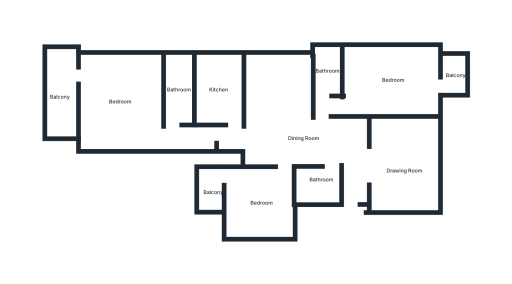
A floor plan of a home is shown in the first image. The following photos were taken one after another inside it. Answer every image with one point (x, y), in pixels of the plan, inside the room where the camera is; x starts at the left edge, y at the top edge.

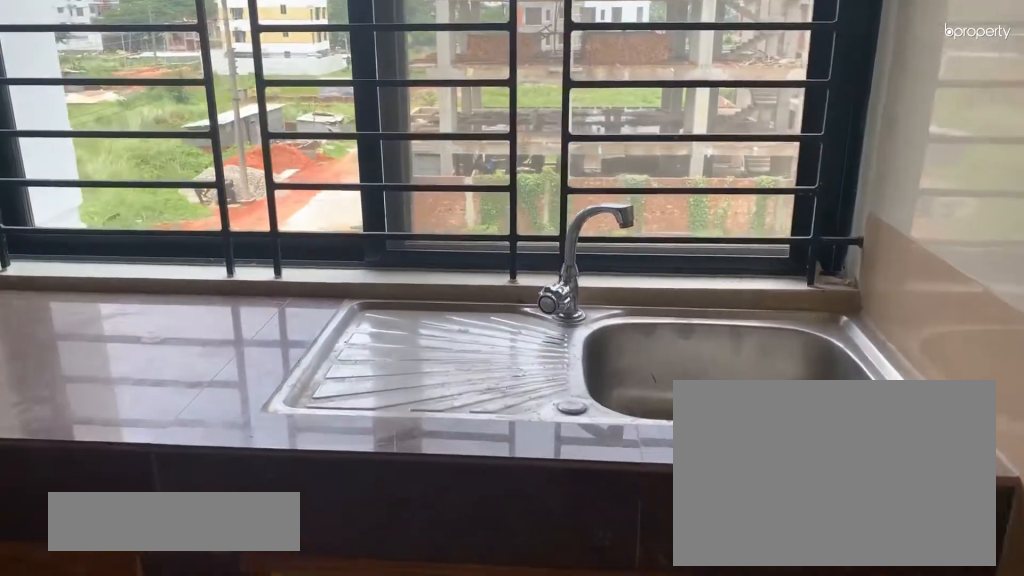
(219, 90)
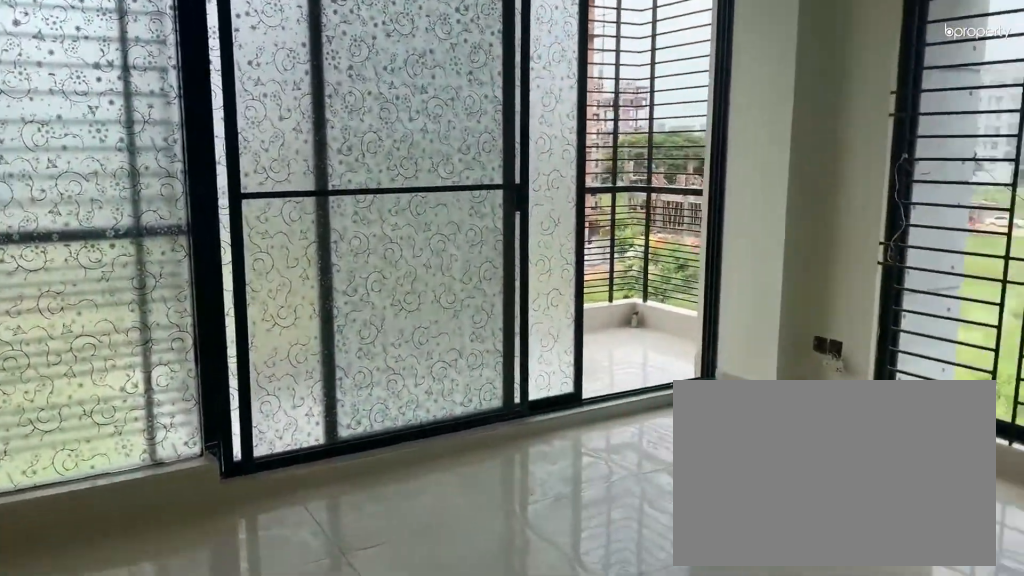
(119, 102)
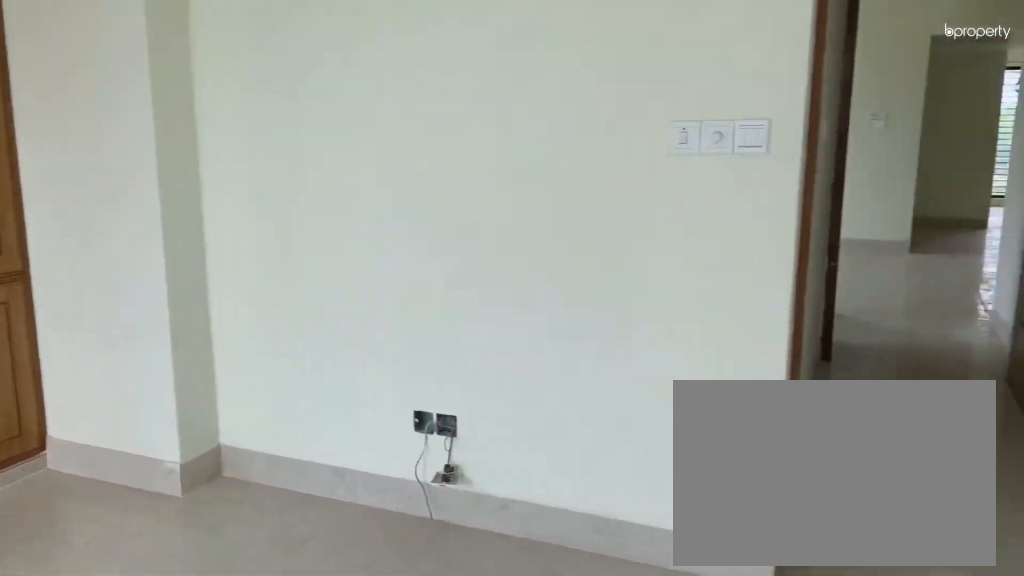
(119, 102)
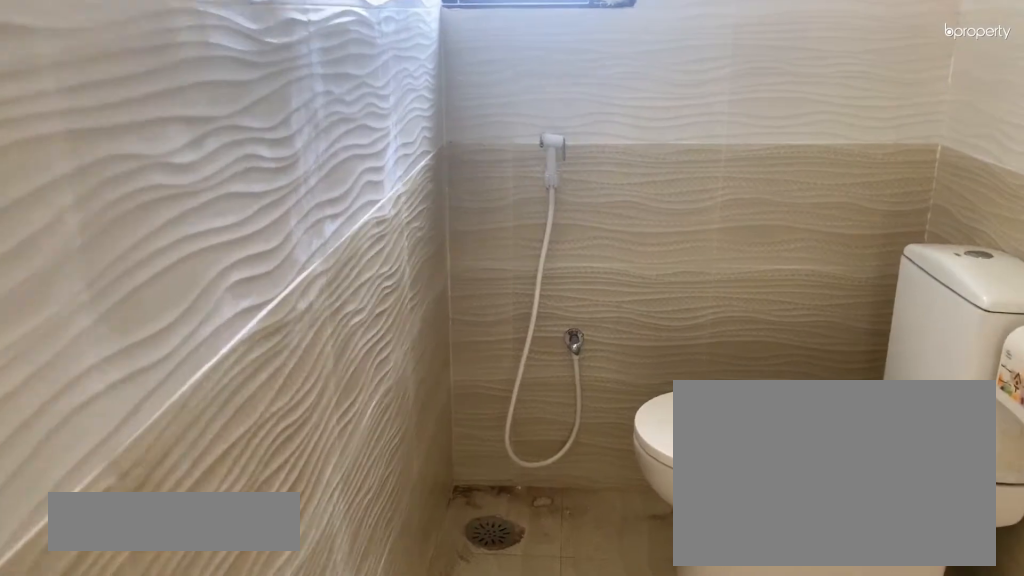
(177, 91)
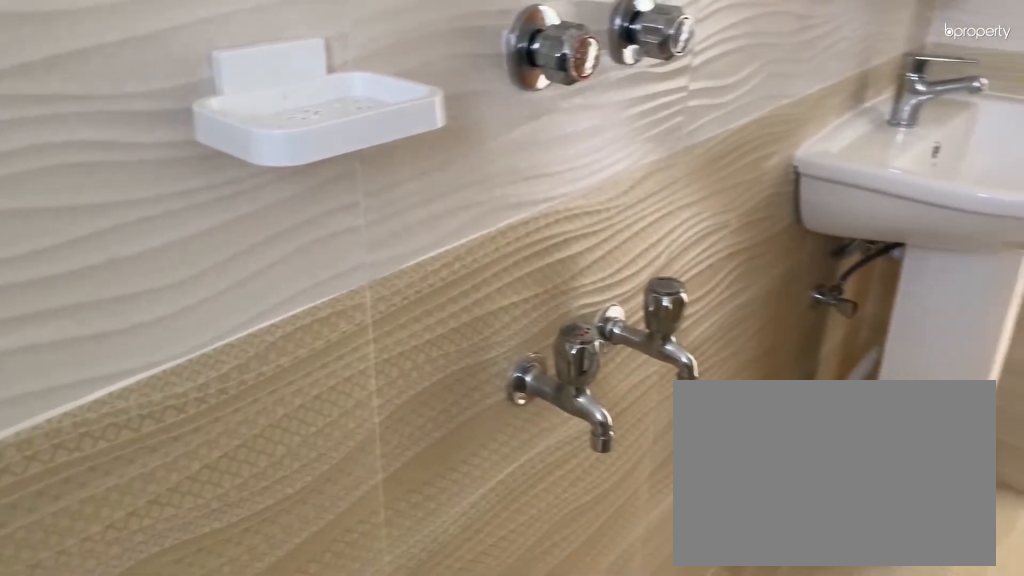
(177, 91)
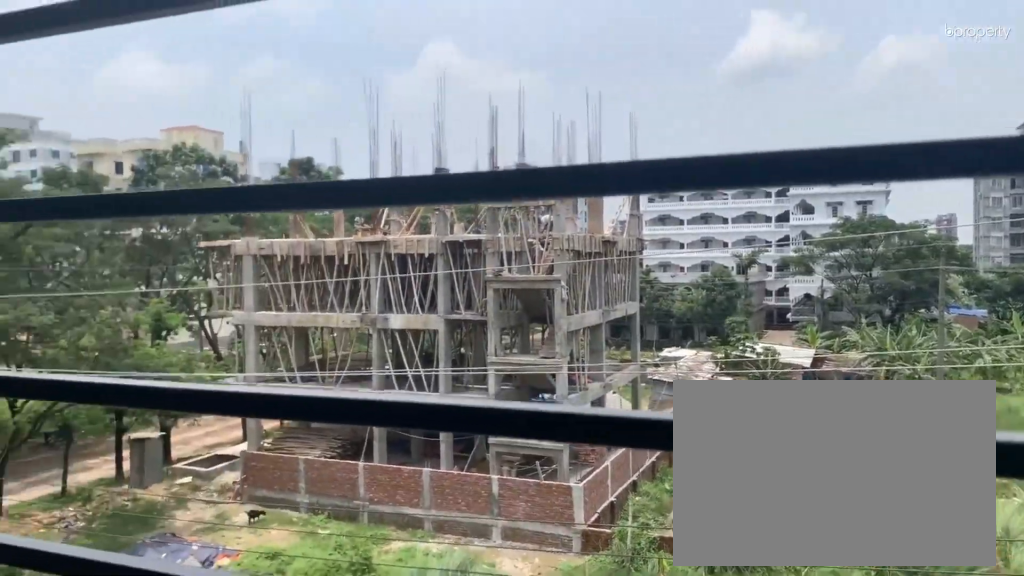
(60, 96)
